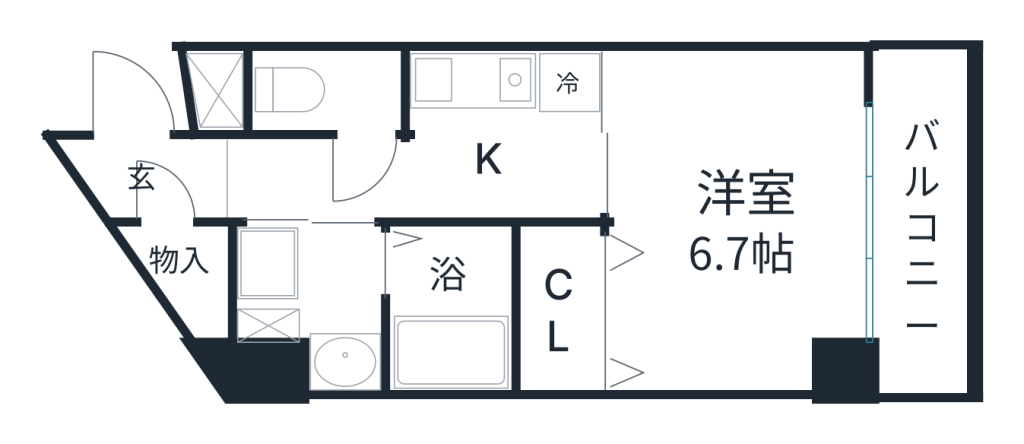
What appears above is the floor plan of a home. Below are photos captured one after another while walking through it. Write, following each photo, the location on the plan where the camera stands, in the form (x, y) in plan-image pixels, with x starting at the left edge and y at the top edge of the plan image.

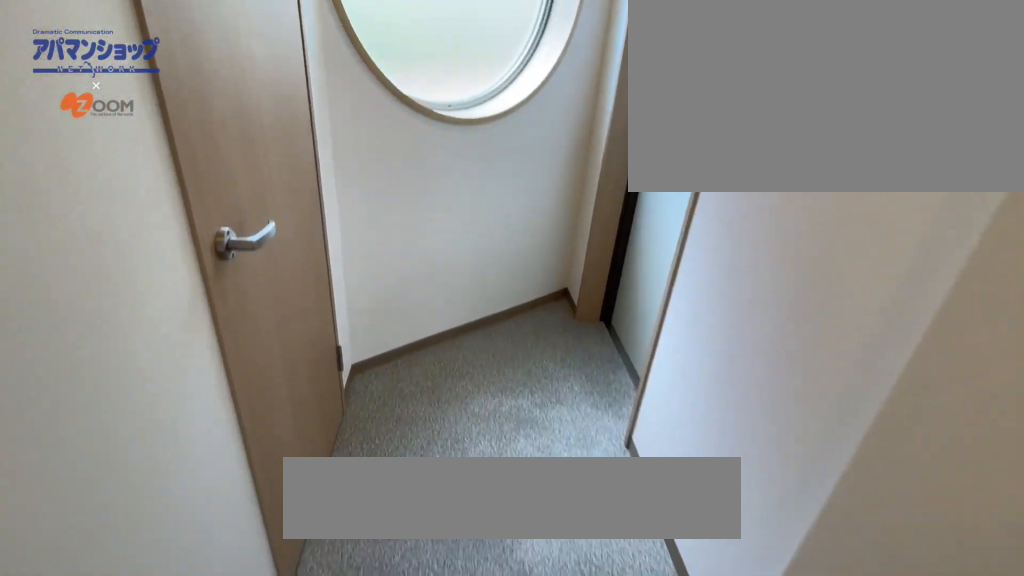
(238, 174)
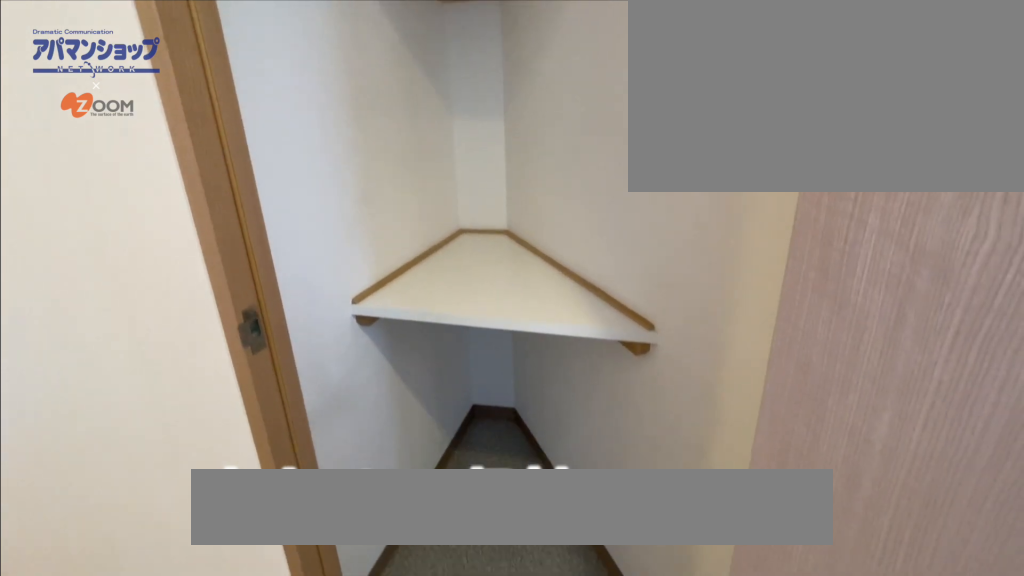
(160, 141)
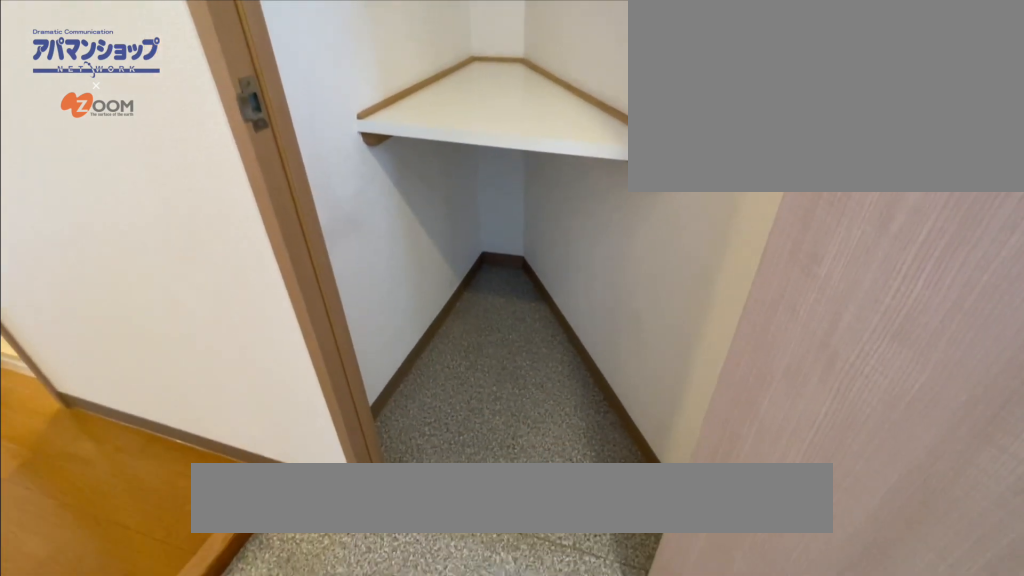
(160, 141)
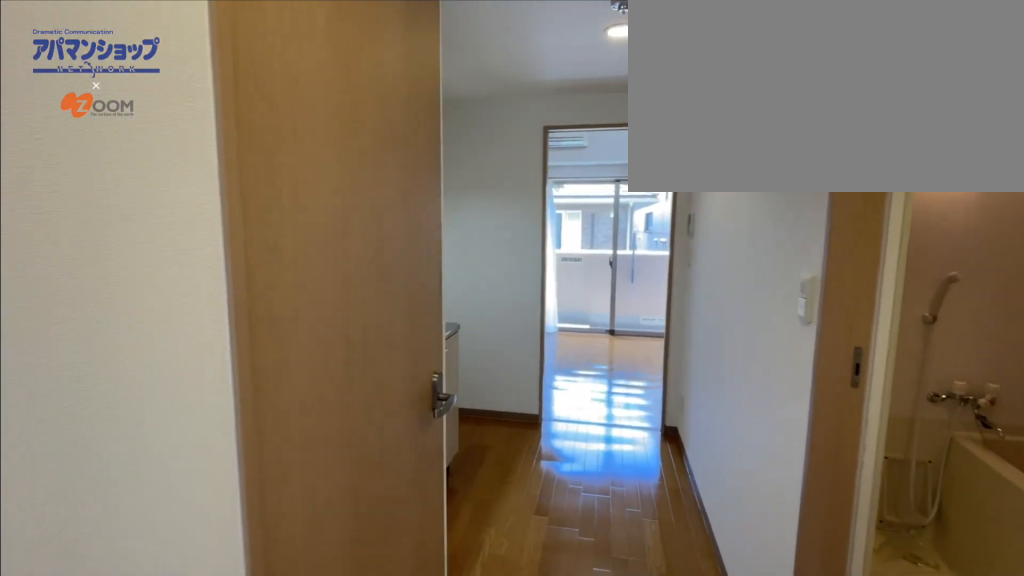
(160, 141)
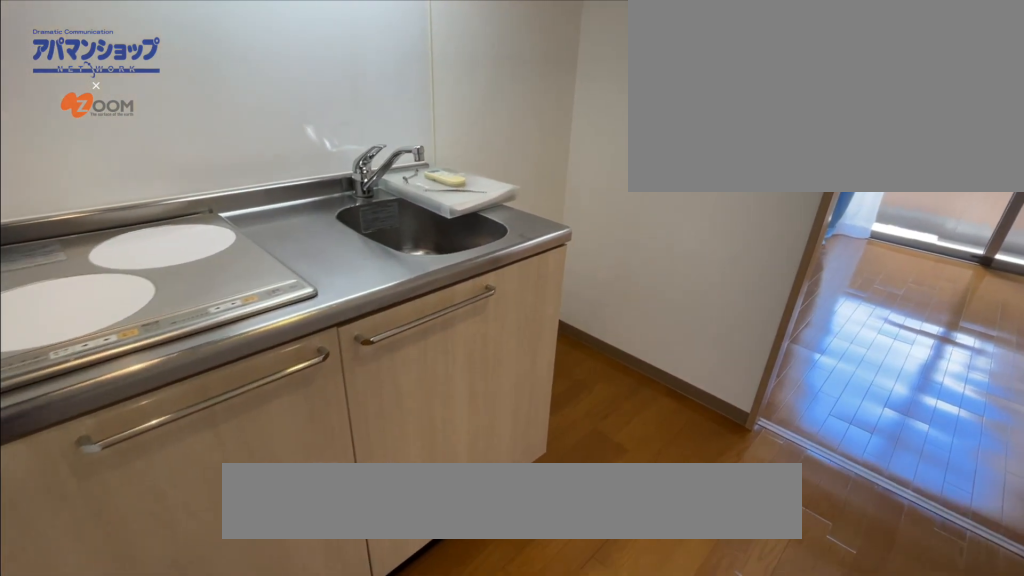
(411, 174)
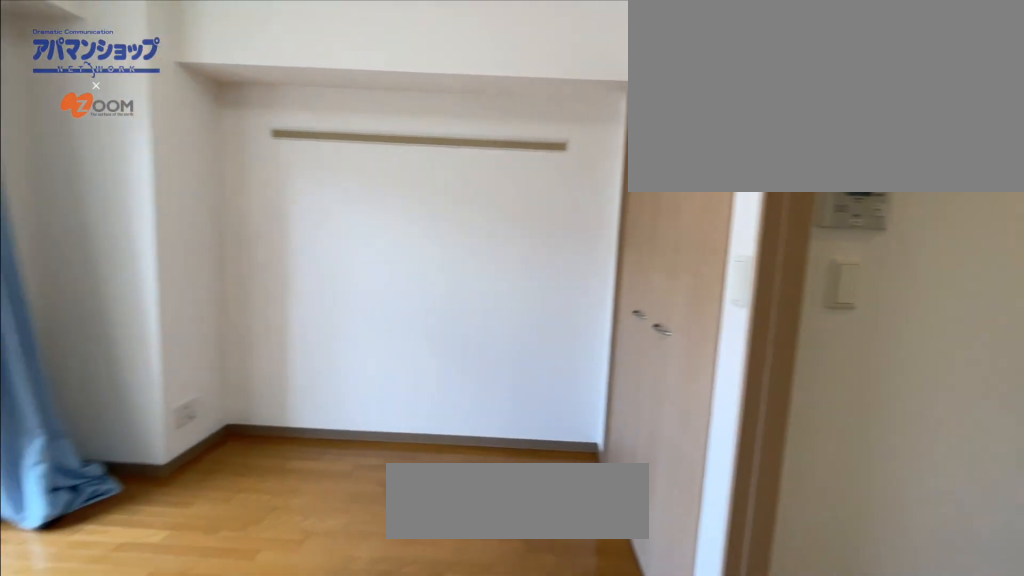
(638, 185)
